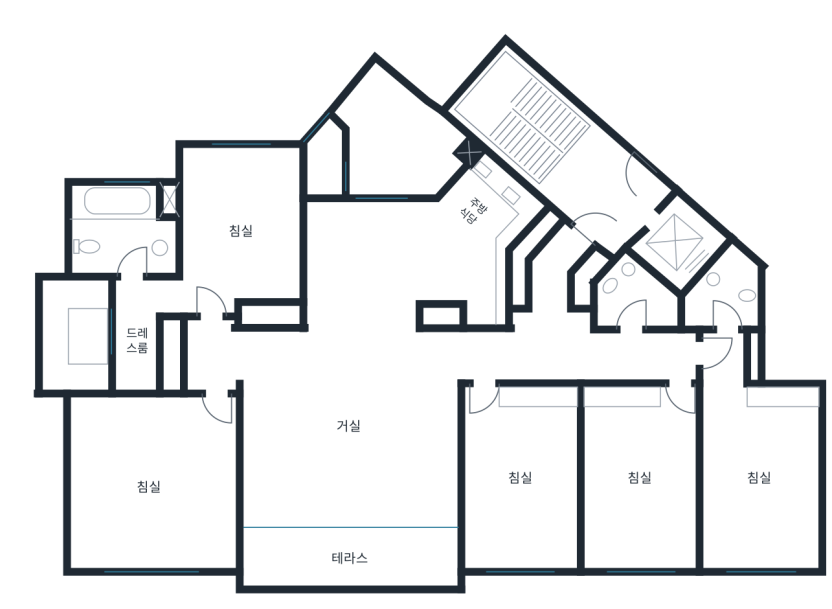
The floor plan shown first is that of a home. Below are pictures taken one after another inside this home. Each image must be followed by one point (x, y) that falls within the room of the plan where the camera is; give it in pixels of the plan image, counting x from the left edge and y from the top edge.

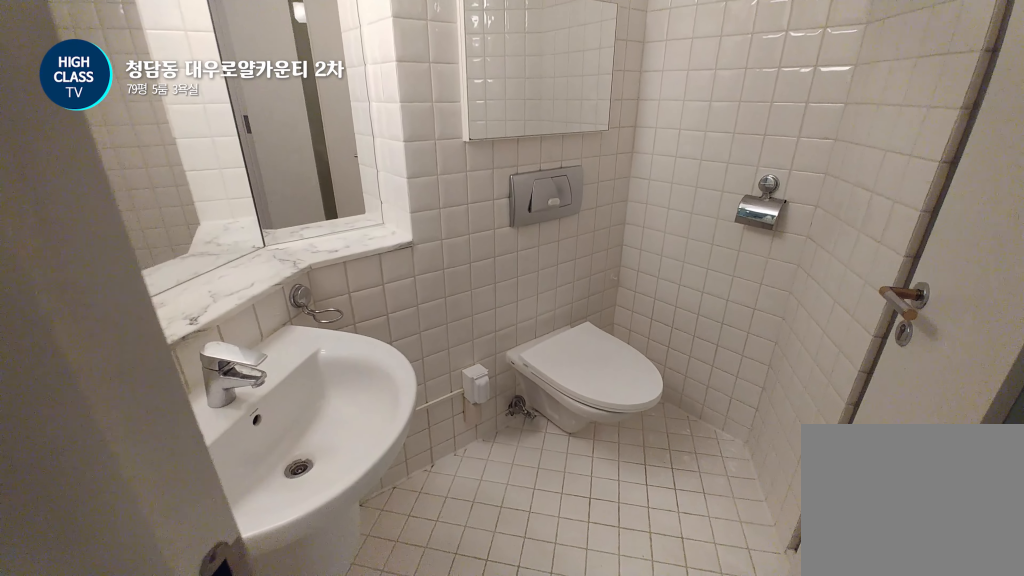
(633, 298)
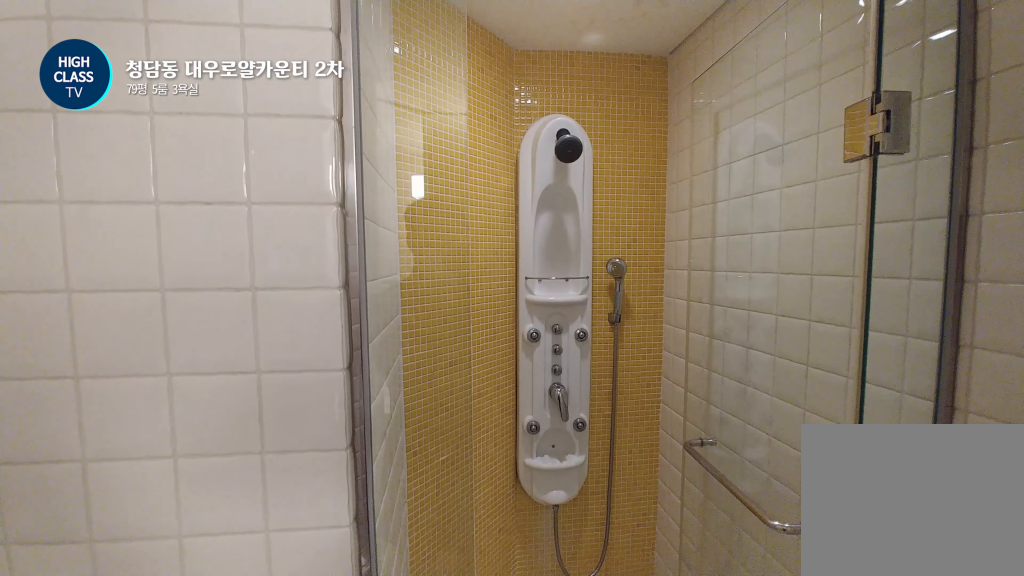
(633, 298)
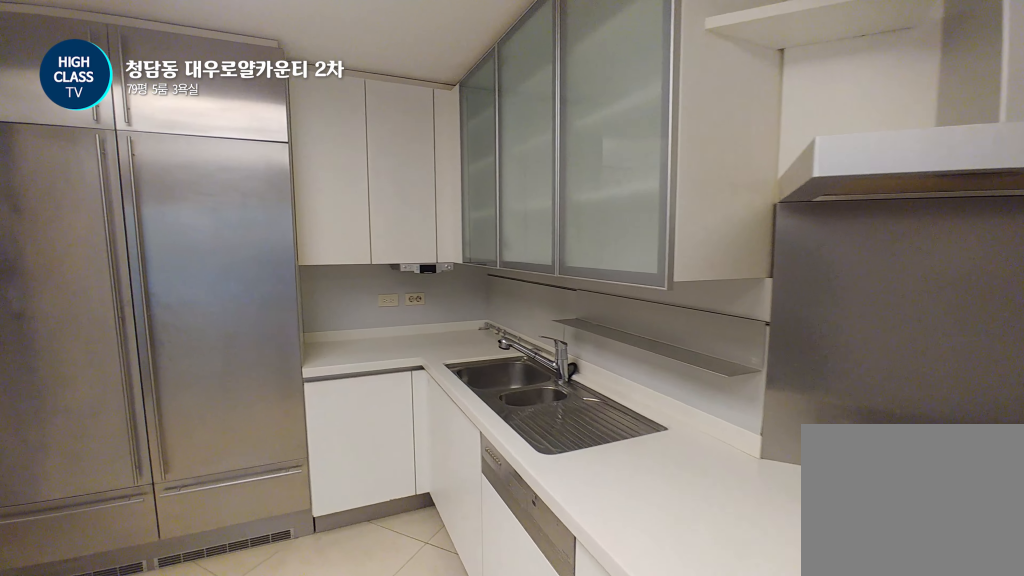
(417, 255)
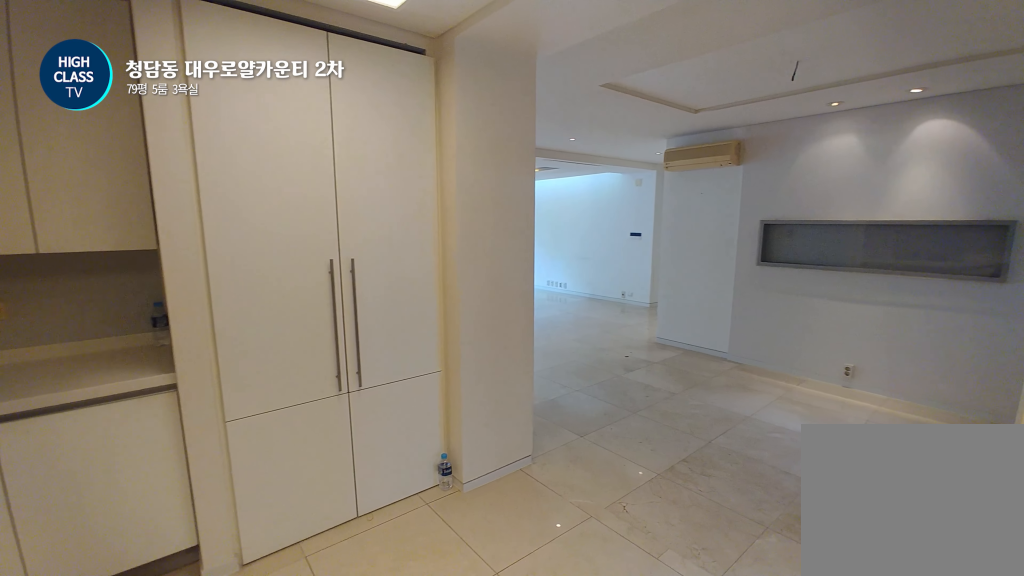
(417, 255)
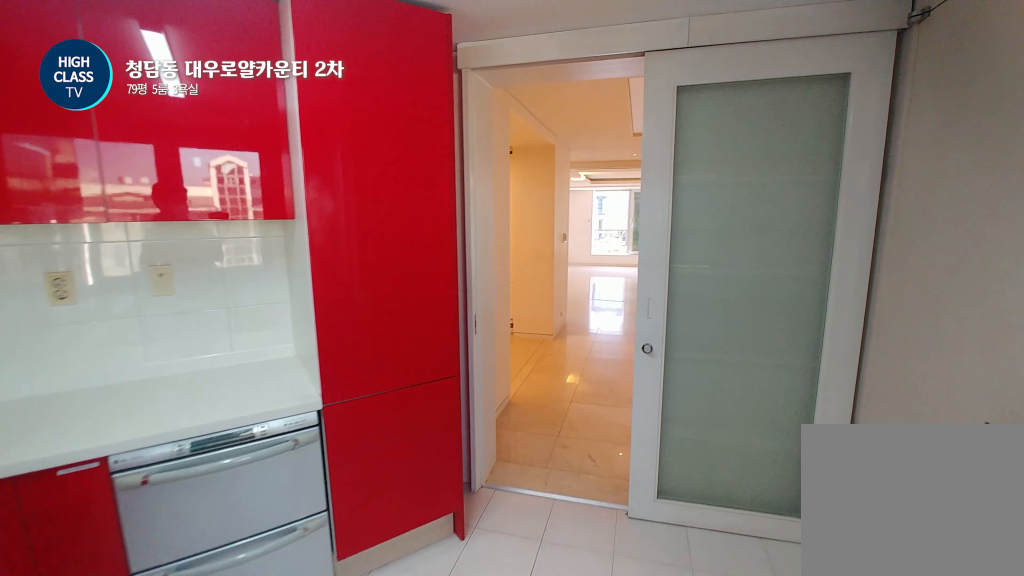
(400, 140)
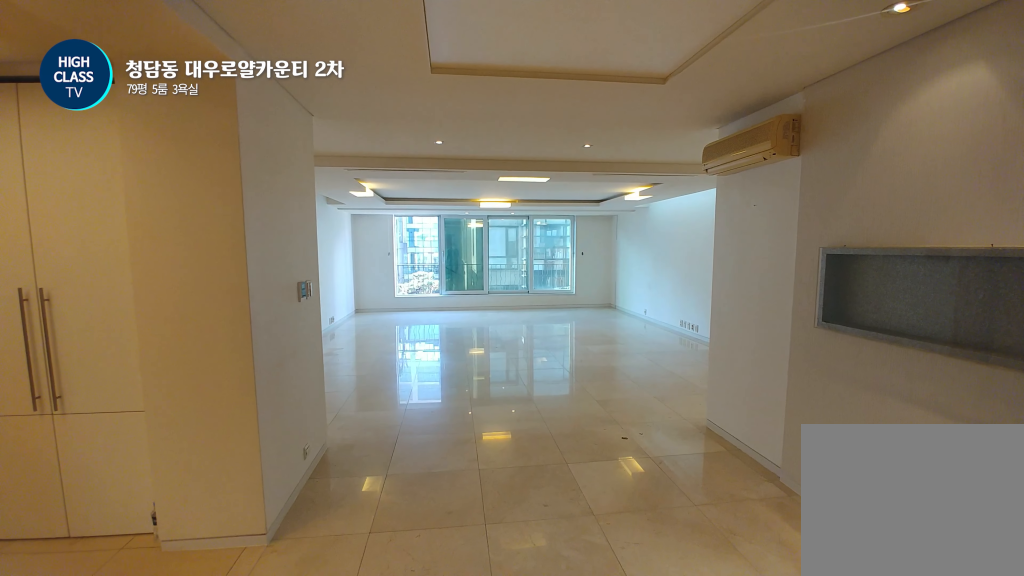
(405, 342)
